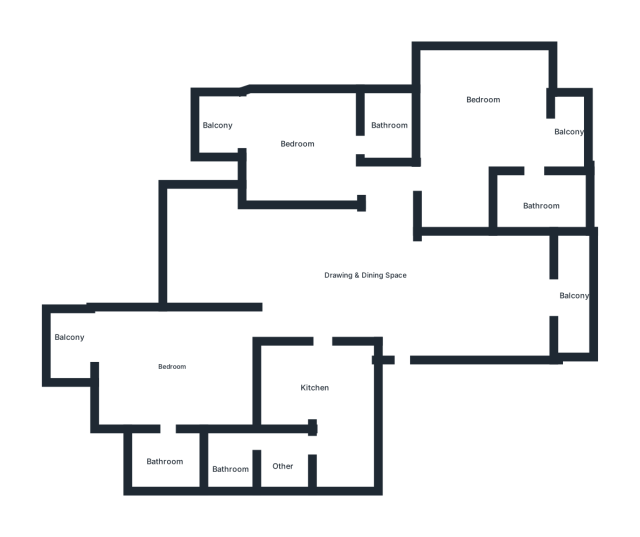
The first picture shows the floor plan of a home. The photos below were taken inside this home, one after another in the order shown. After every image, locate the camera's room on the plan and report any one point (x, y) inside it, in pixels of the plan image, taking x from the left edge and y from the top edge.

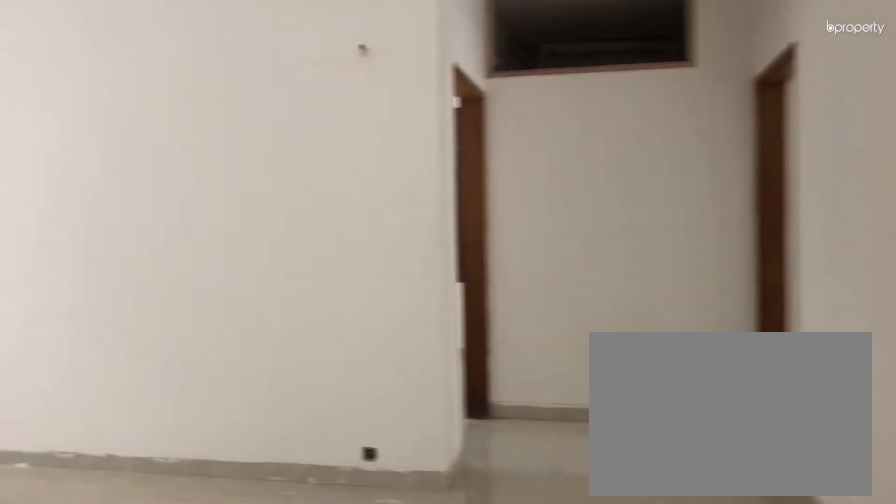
(371, 301)
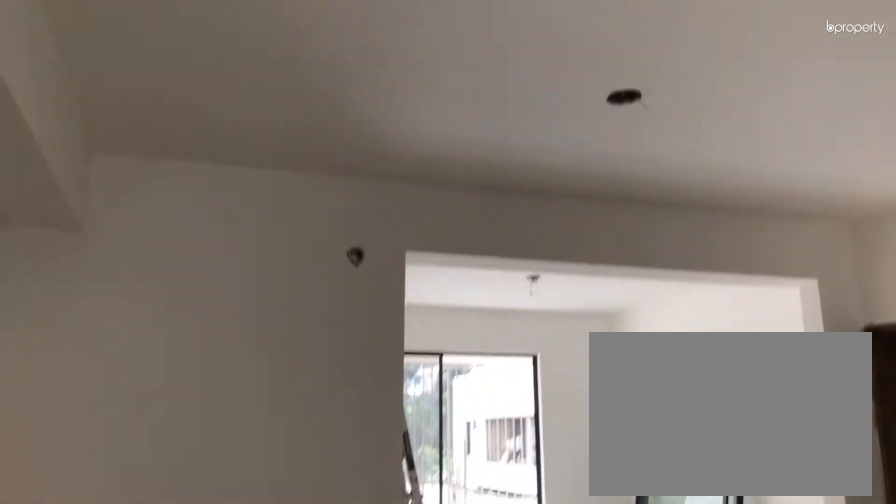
(311, 281)
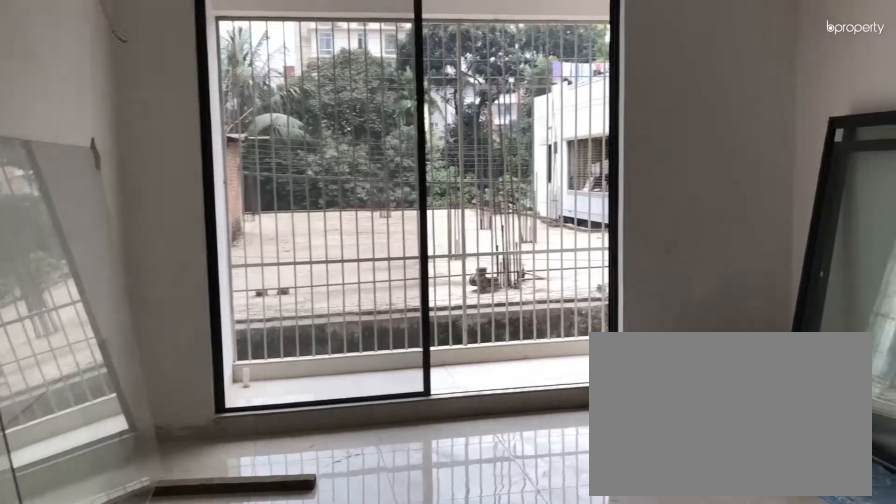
(479, 285)
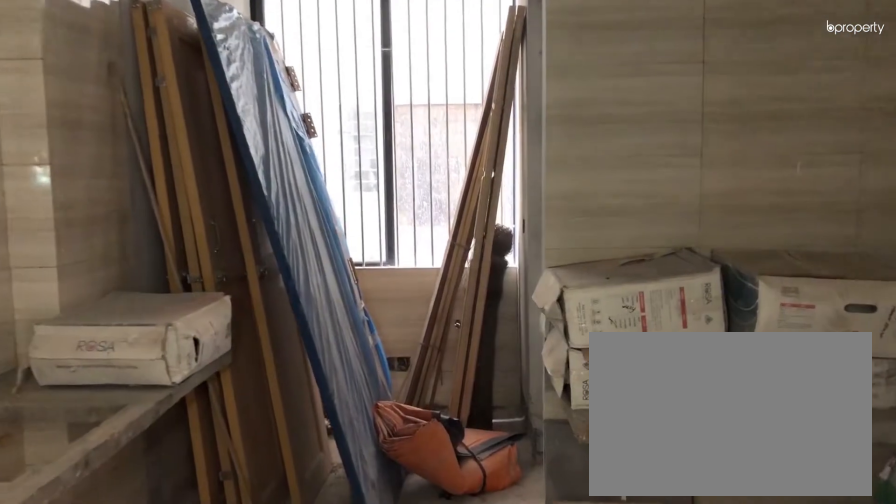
(318, 354)
